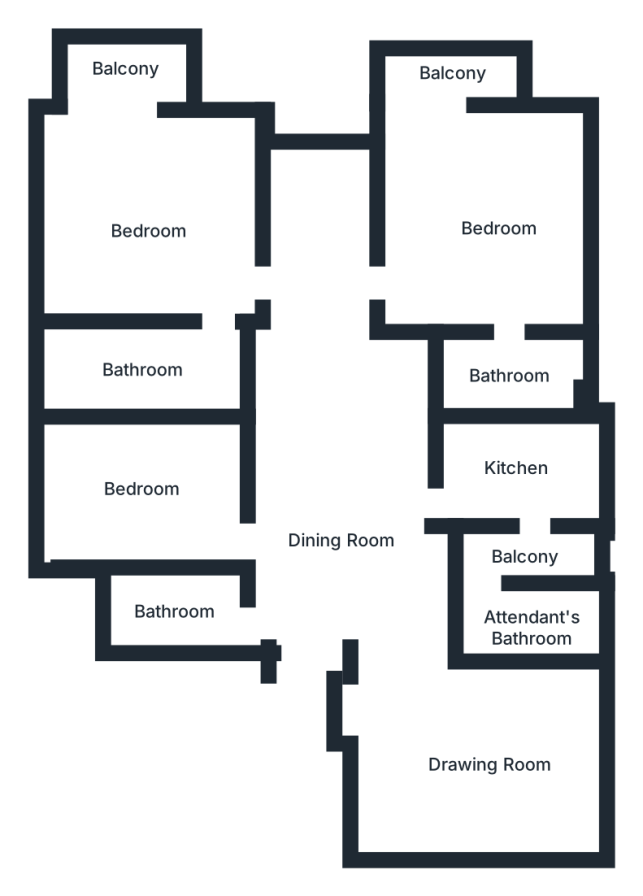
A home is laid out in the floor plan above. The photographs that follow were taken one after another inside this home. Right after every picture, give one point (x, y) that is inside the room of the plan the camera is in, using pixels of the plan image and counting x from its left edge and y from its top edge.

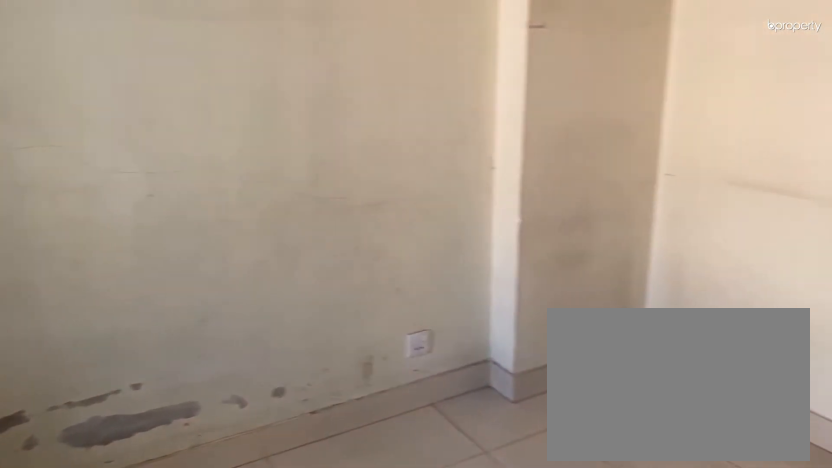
(140, 479)
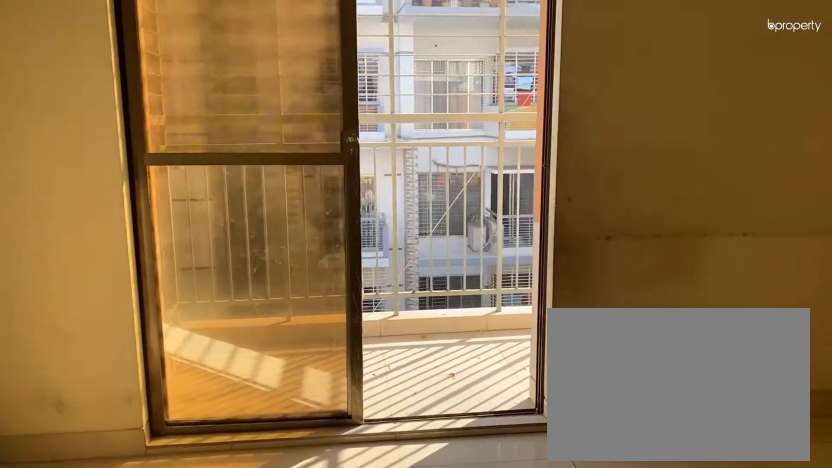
(153, 232)
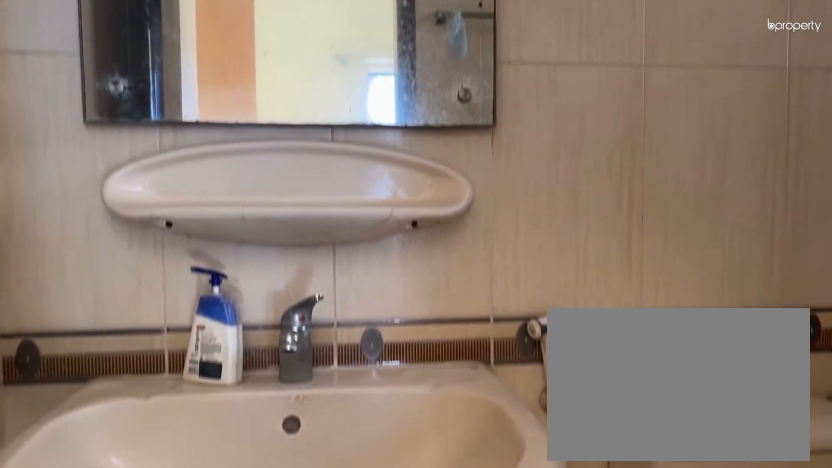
(147, 360)
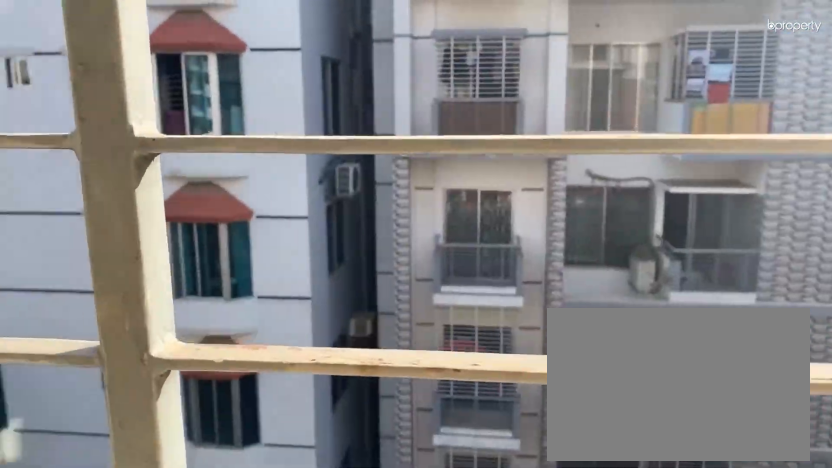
(127, 72)
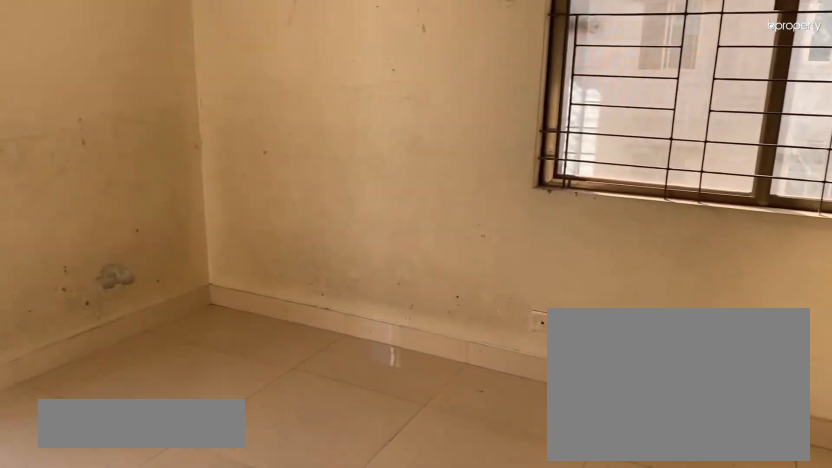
(500, 235)
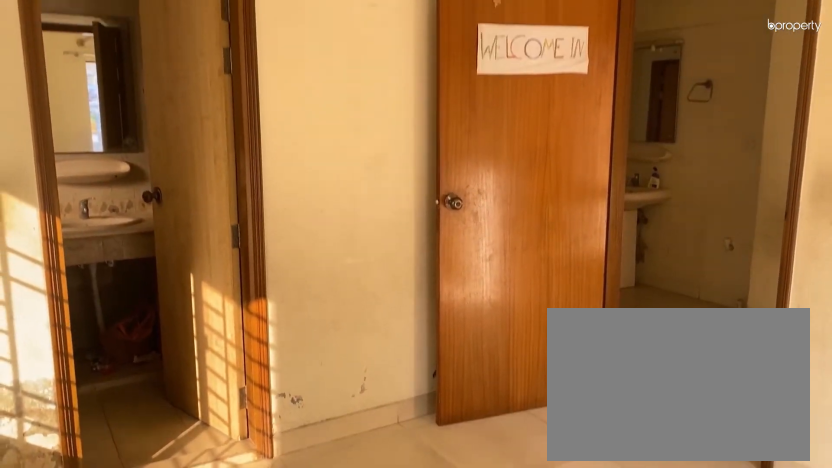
(500, 235)
